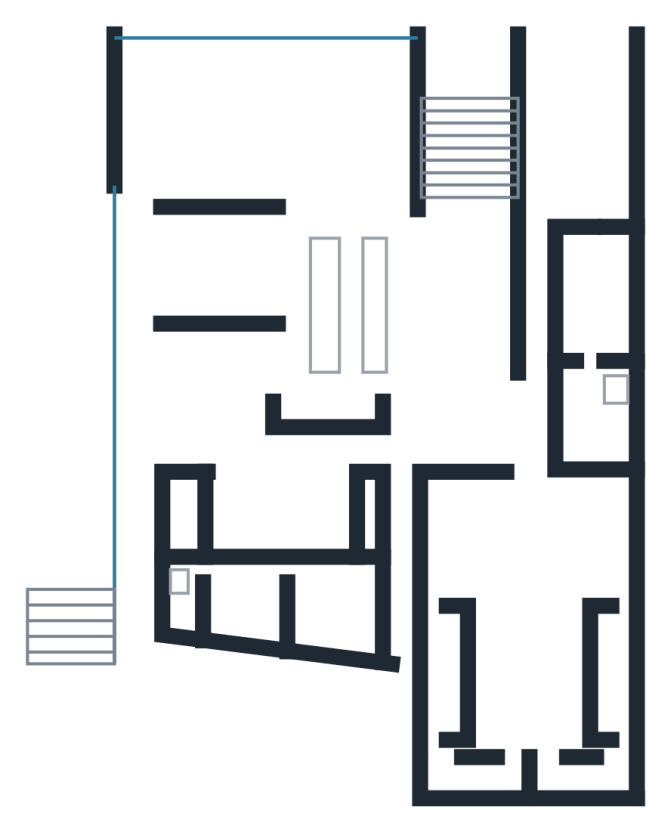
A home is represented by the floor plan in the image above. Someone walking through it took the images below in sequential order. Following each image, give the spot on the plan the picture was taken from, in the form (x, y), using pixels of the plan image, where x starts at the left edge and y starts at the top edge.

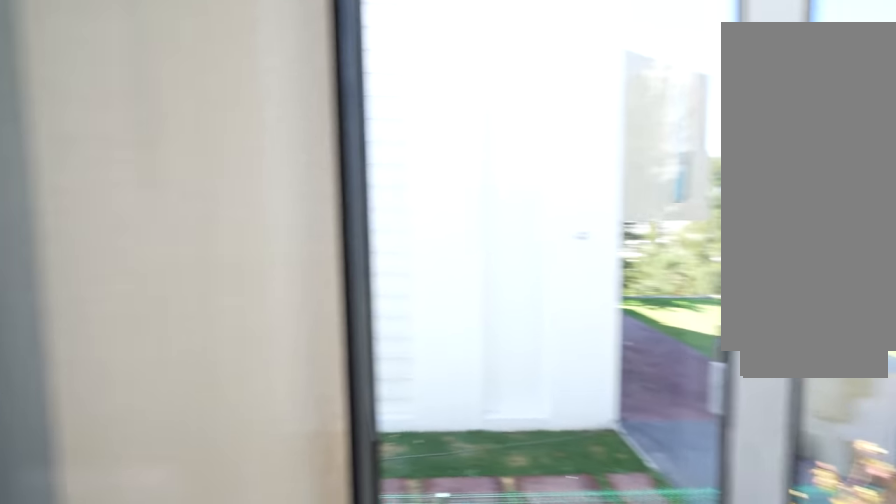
(131, 396)
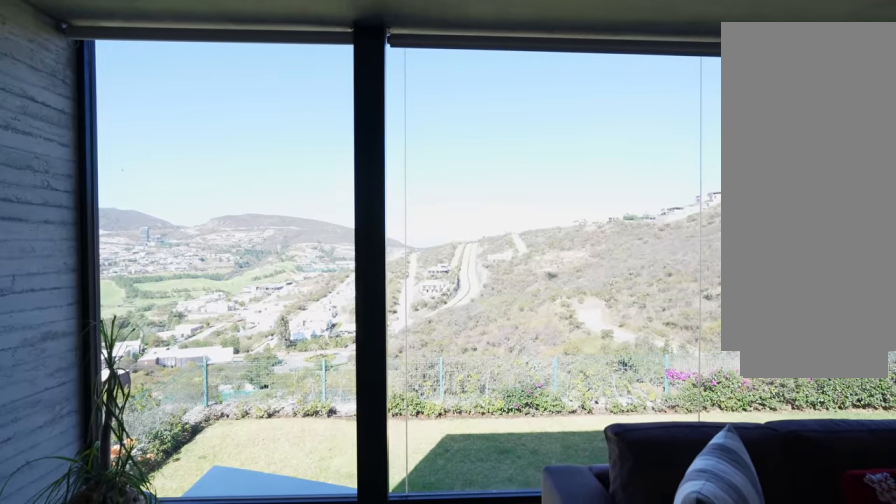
(169, 81)
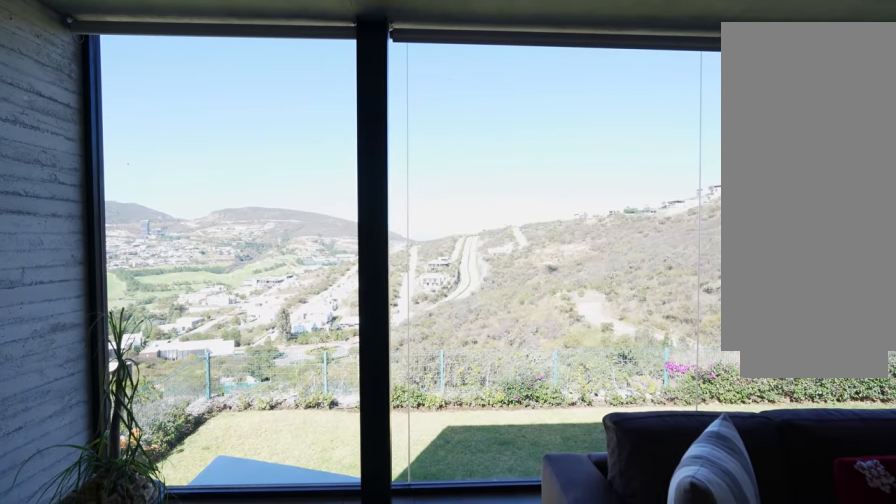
(168, 81)
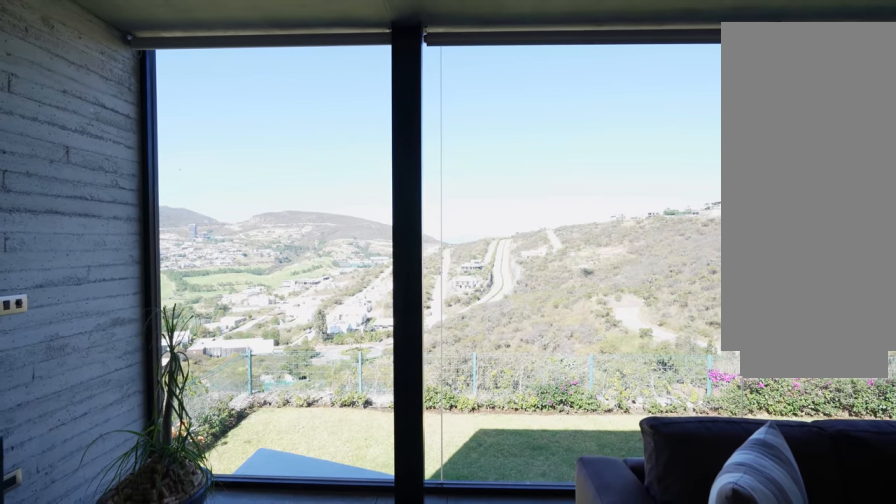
(169, 79)
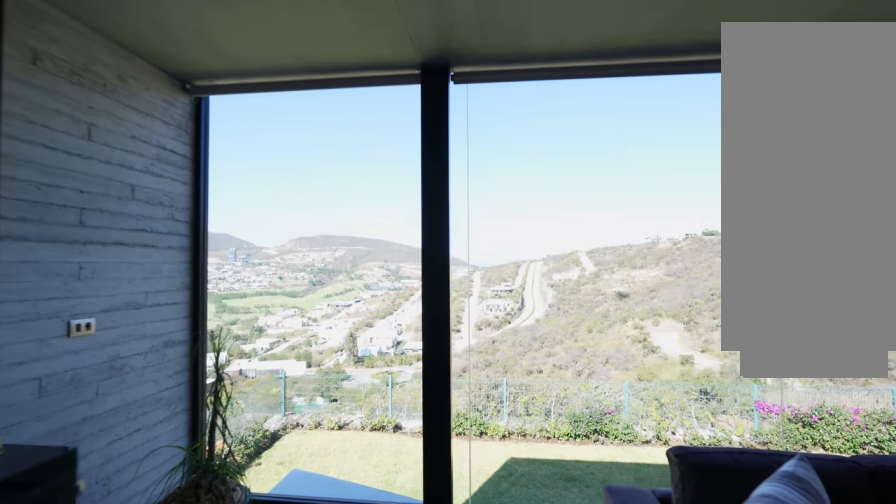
(168, 77)
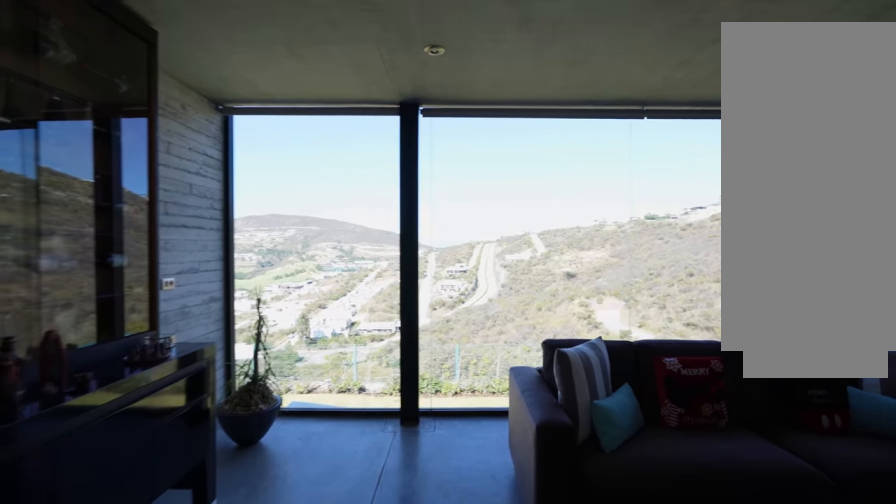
(151, 168)
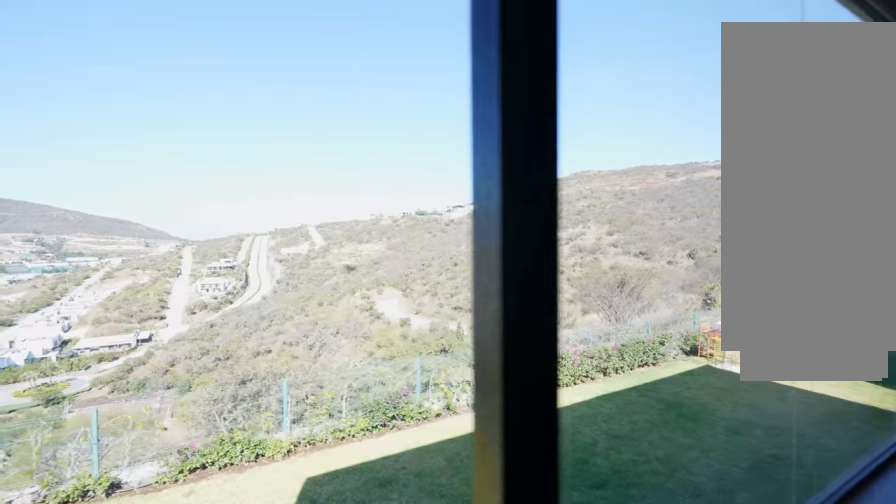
(154, 82)
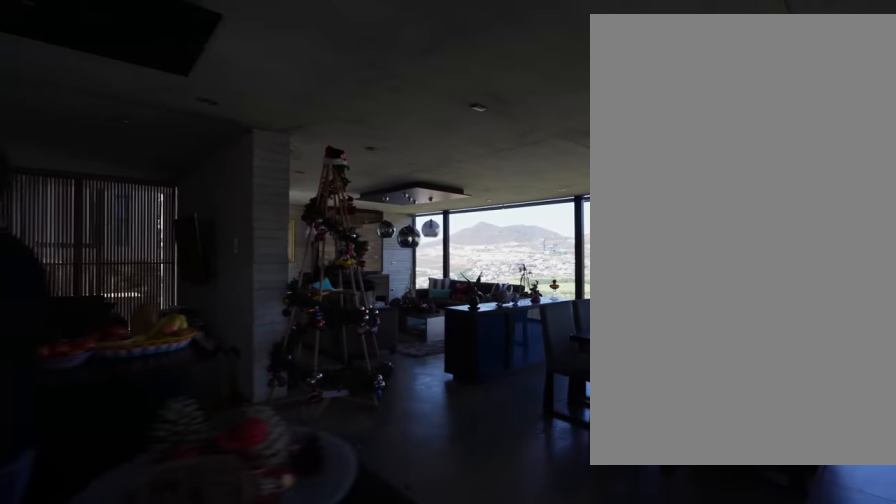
(382, 192)
